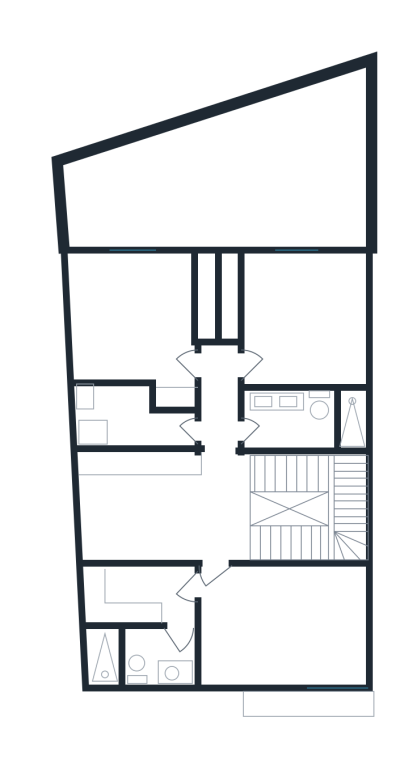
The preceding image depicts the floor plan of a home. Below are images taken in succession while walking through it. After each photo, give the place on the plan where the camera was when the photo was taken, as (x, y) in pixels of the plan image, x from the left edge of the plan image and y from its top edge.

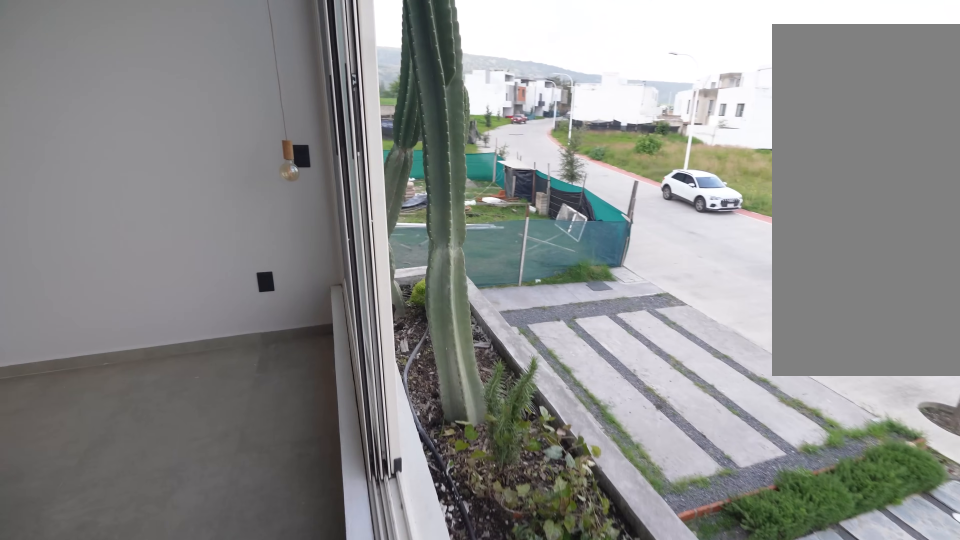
(269, 659)
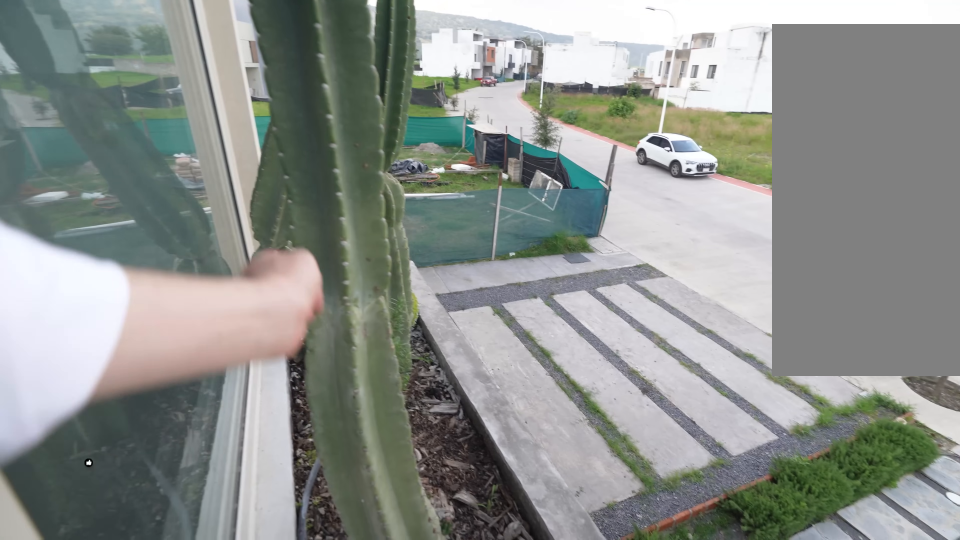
(283, 669)
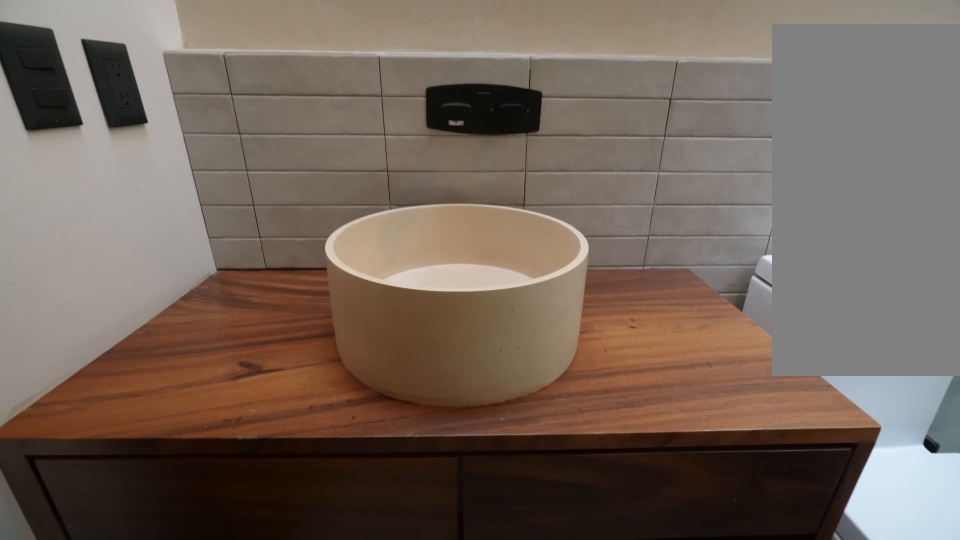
(178, 645)
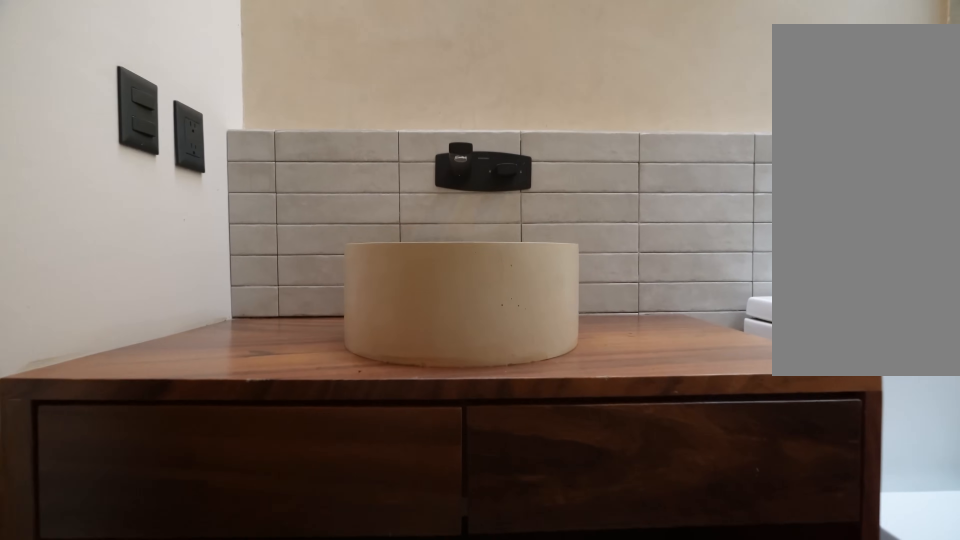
(178, 646)
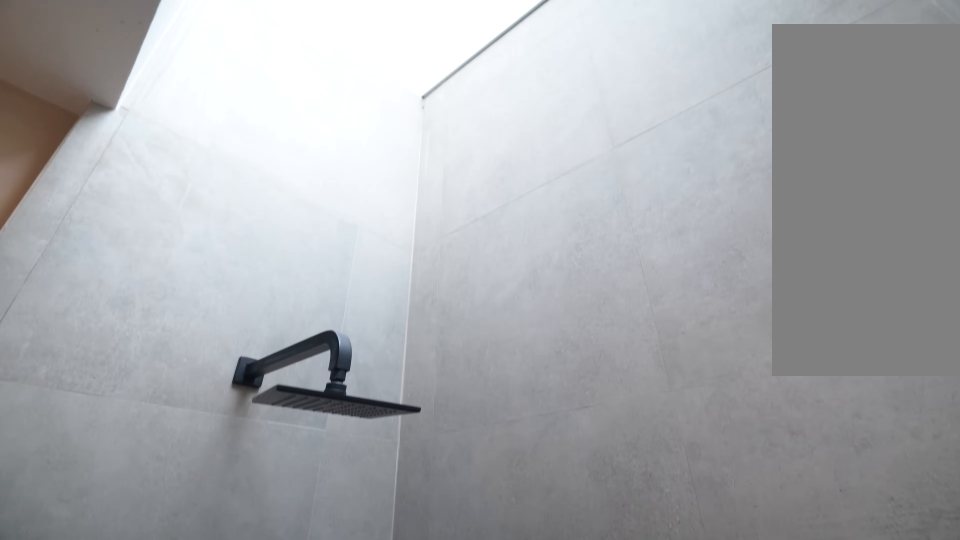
(131, 647)
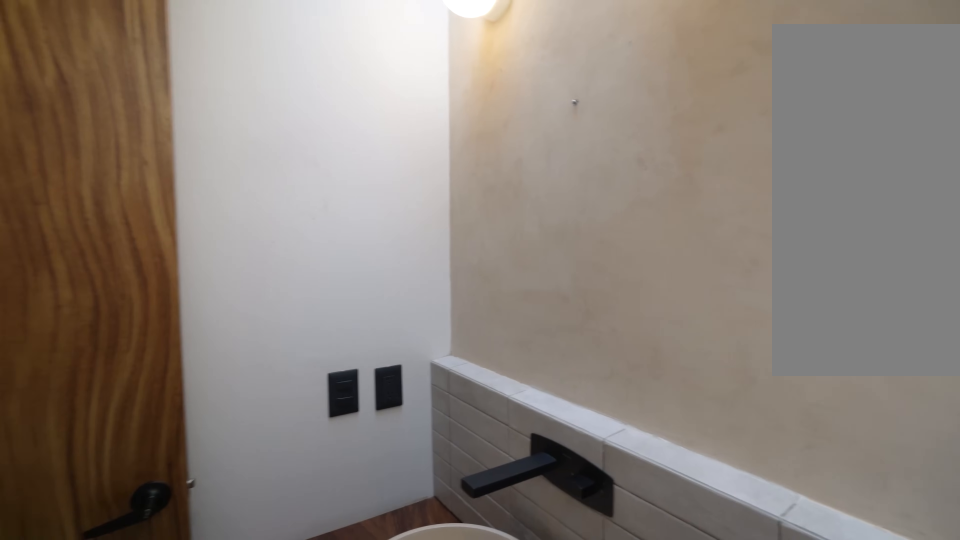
(158, 648)
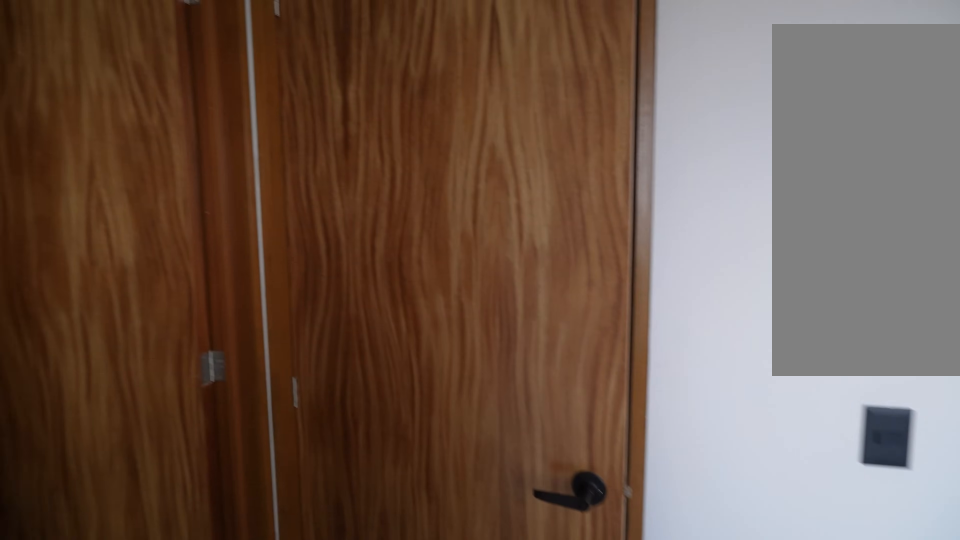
(207, 597)
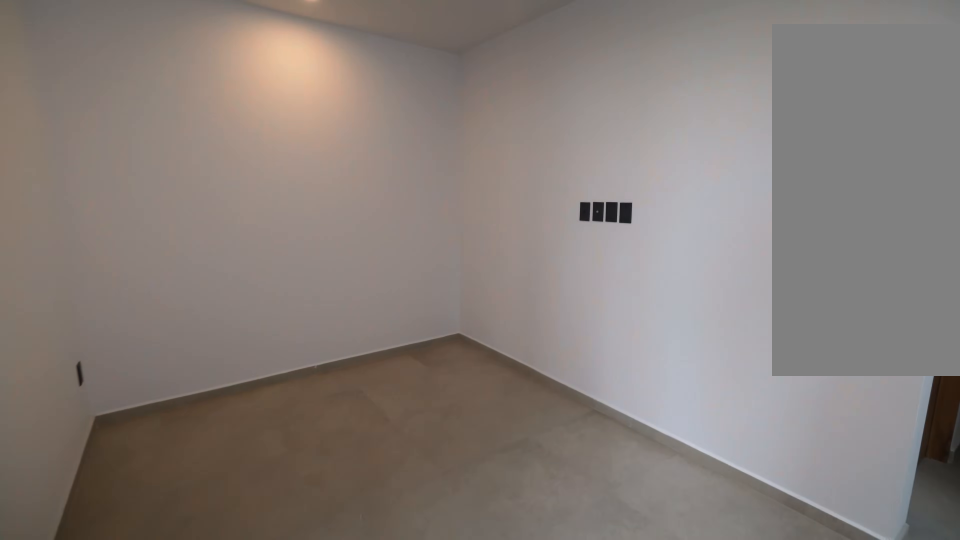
(215, 527)
